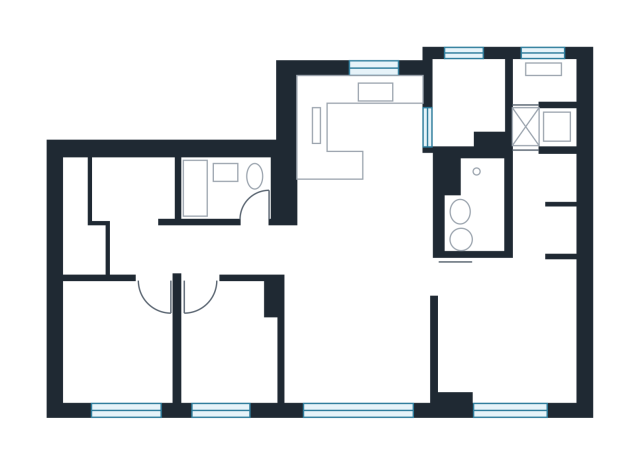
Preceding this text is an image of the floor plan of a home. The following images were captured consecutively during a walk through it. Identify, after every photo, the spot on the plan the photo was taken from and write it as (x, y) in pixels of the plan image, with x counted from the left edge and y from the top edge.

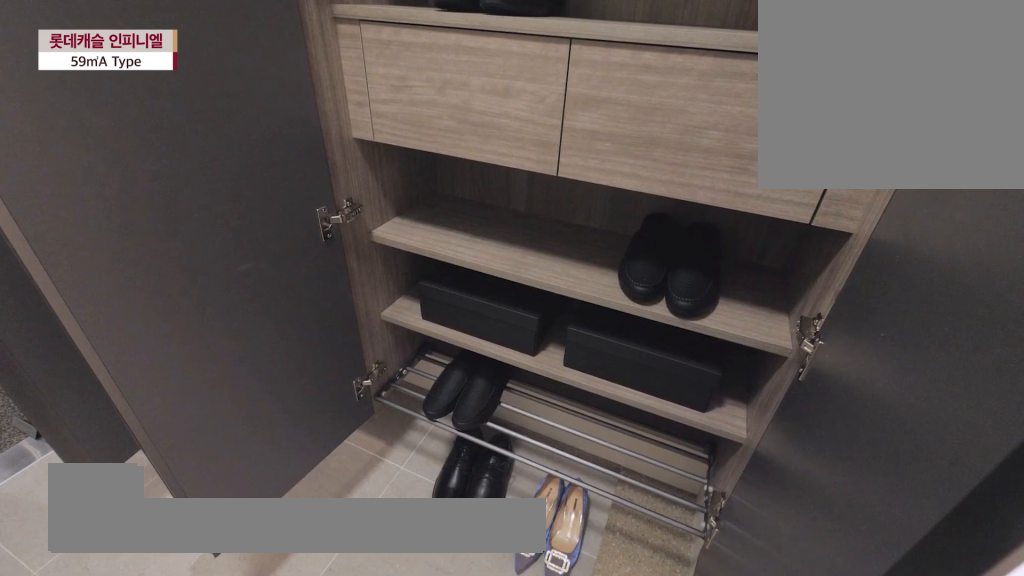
(137, 173)
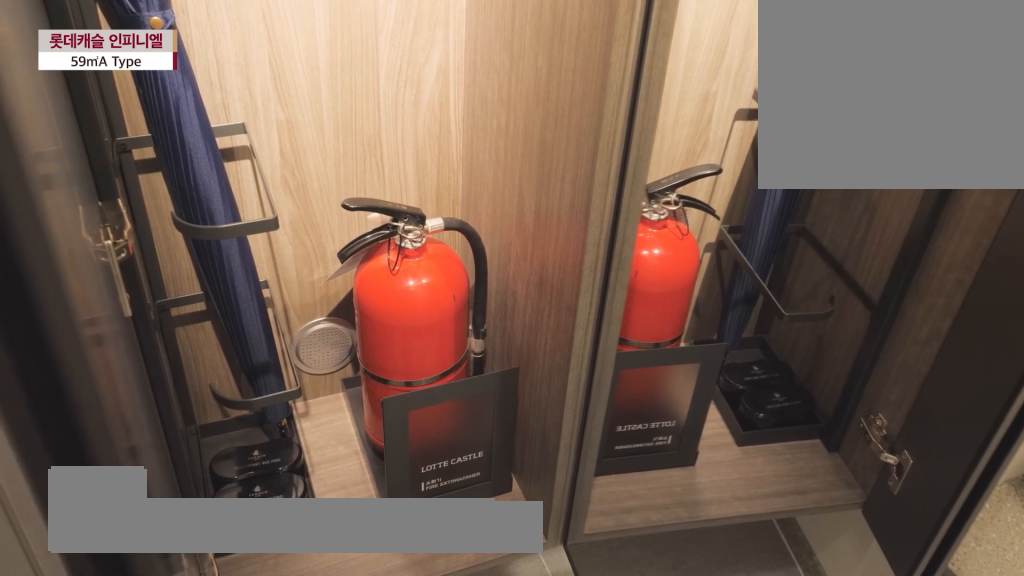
(133, 176)
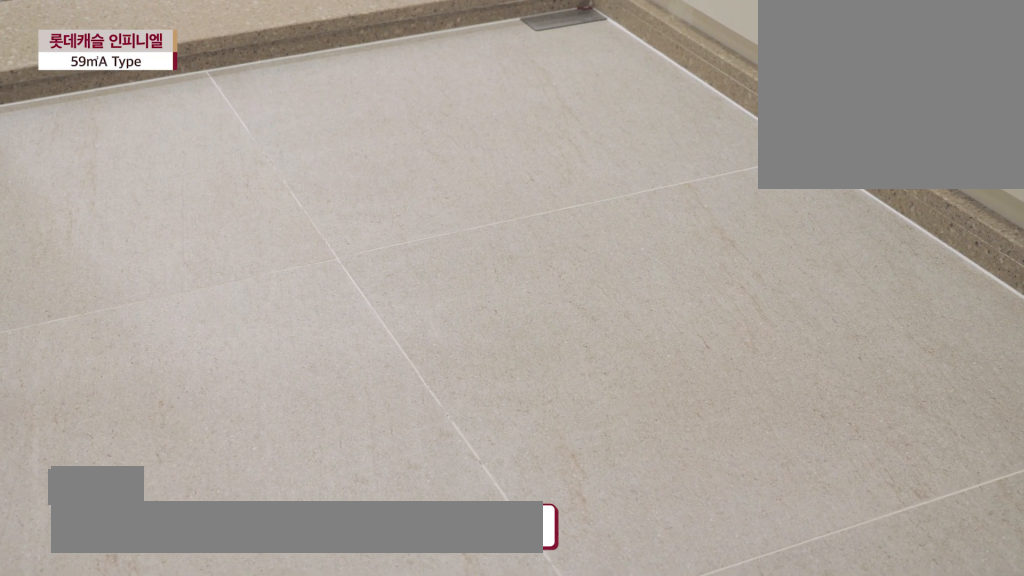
(134, 177)
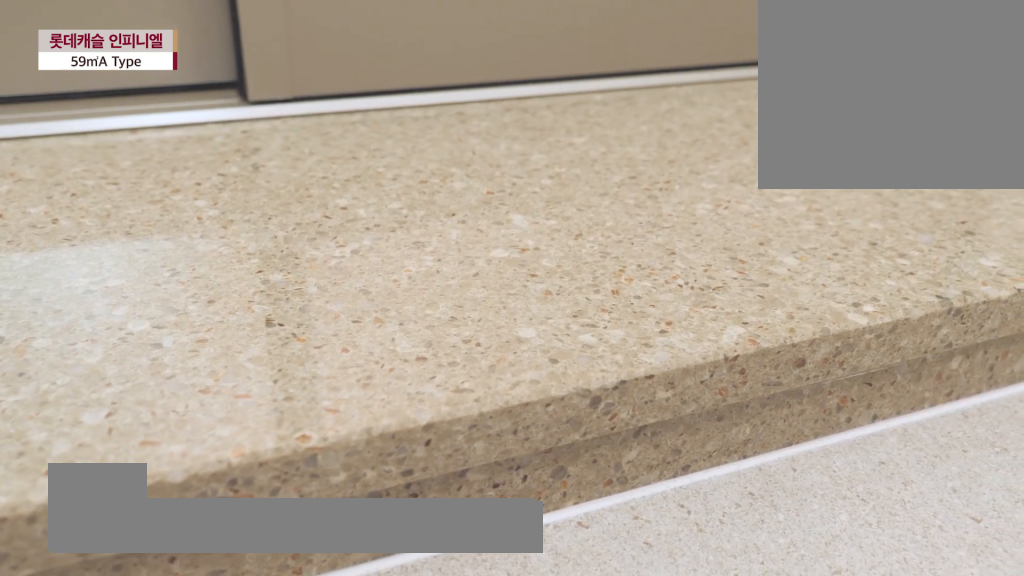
(134, 177)
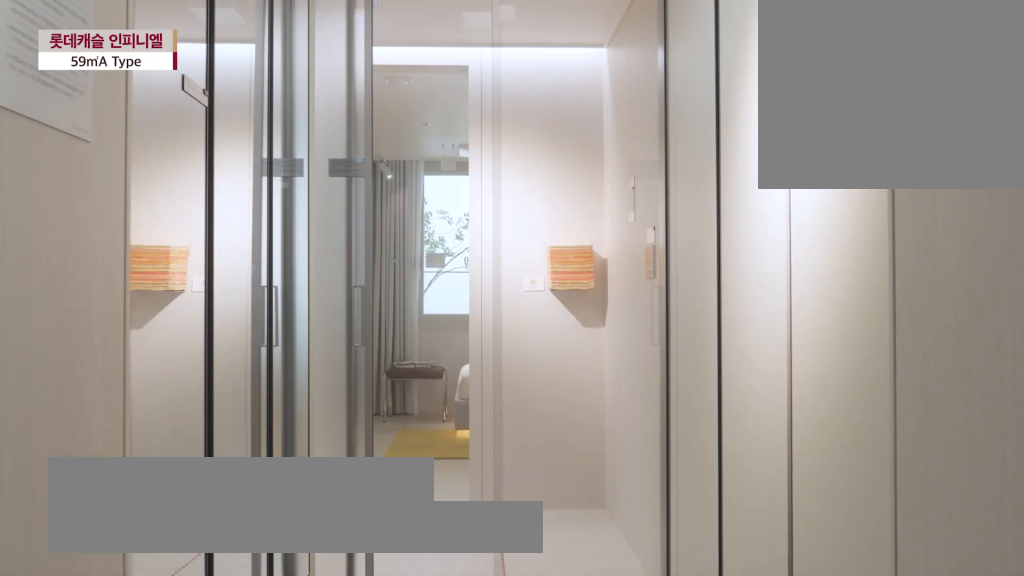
(134, 177)
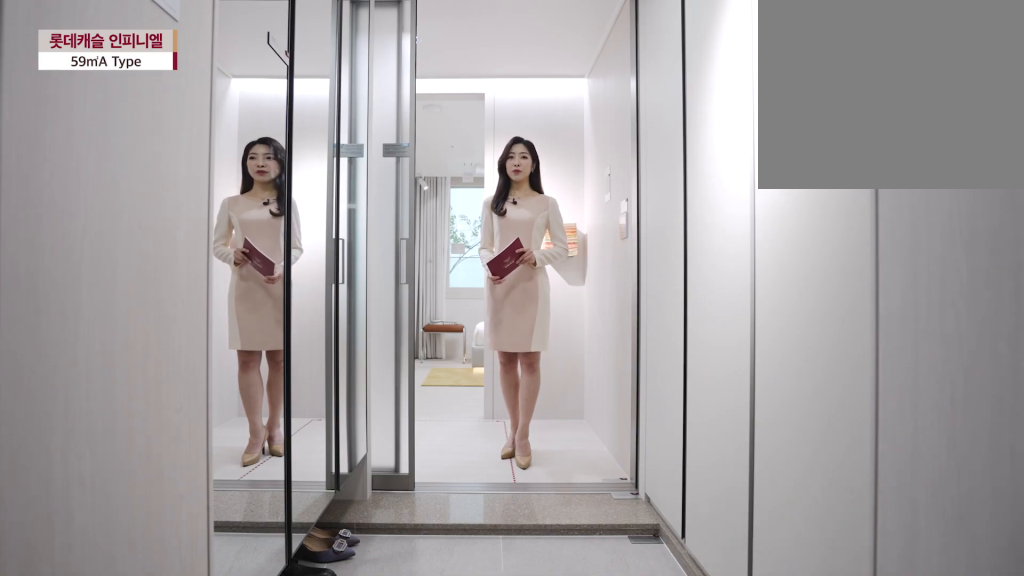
(133, 177)
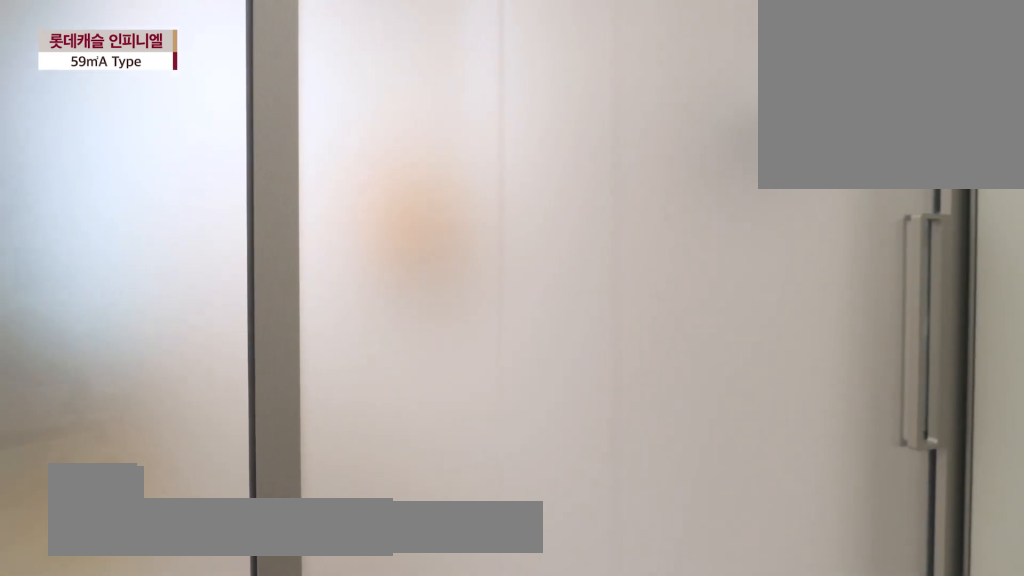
(133, 177)
